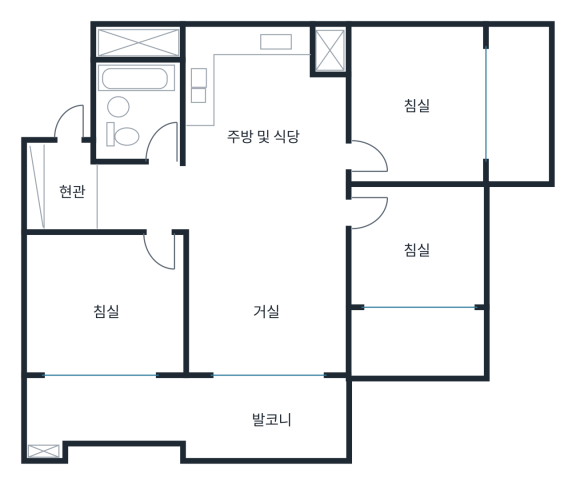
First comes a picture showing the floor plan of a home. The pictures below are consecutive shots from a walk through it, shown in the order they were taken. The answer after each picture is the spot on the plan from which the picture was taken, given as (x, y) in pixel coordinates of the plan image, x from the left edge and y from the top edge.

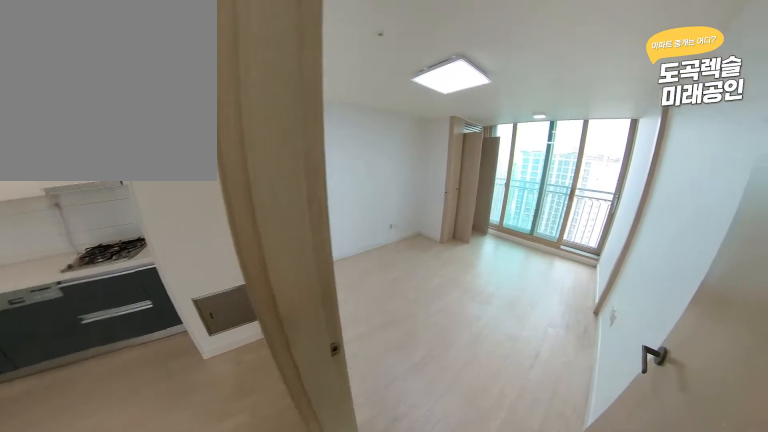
(323, 167)
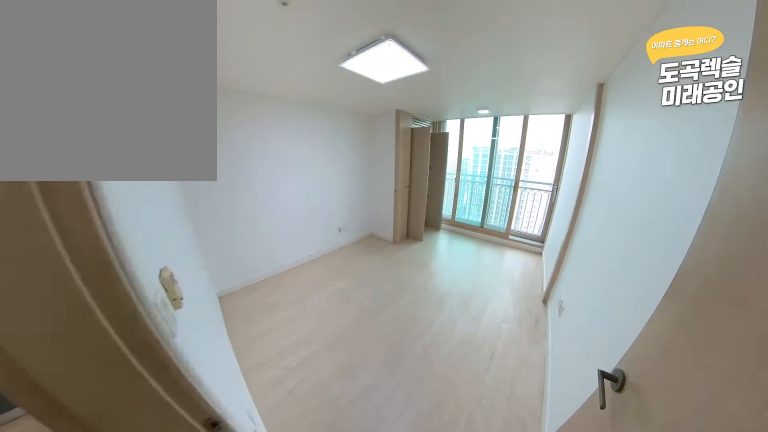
(337, 161)
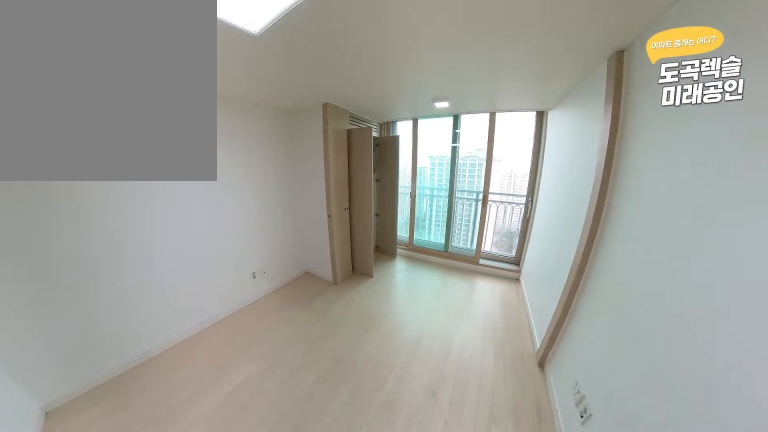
(380, 147)
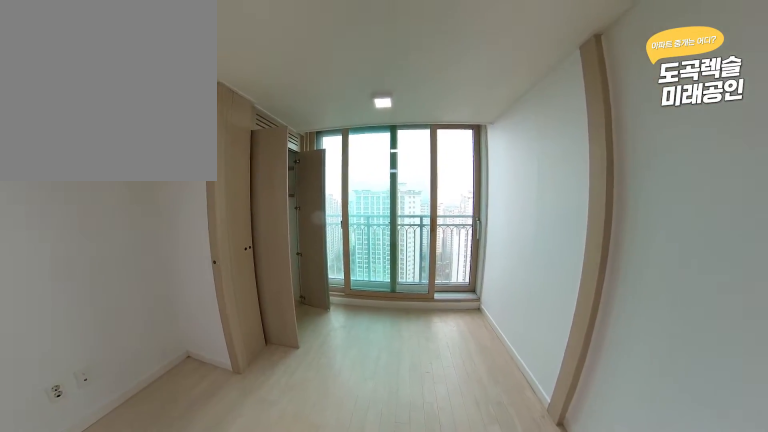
(384, 144)
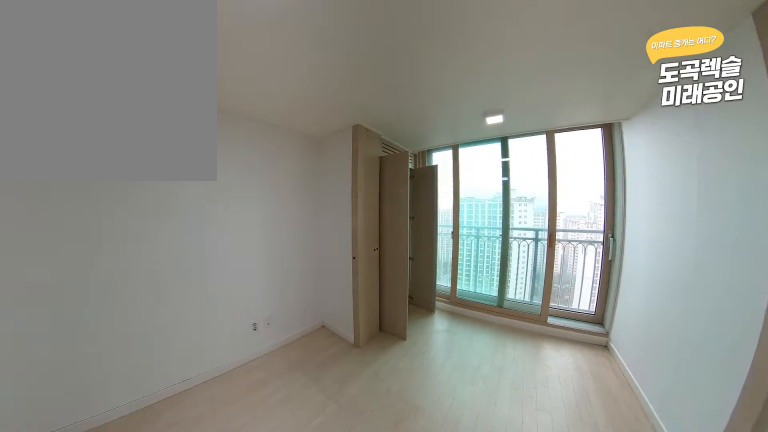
(384, 144)
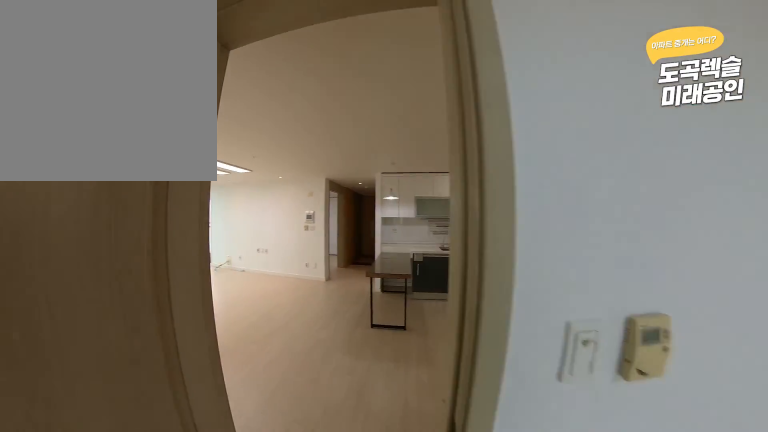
(349, 140)
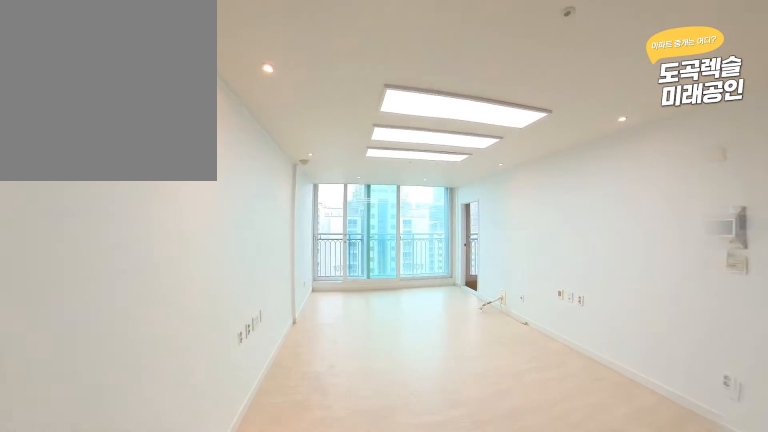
(315, 177)
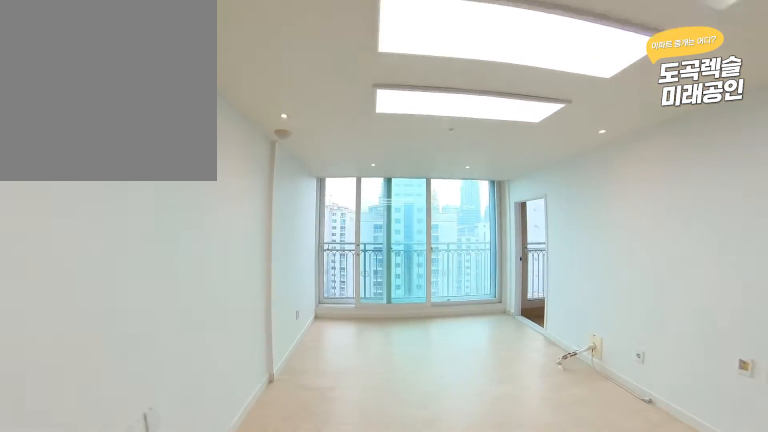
(310, 244)
